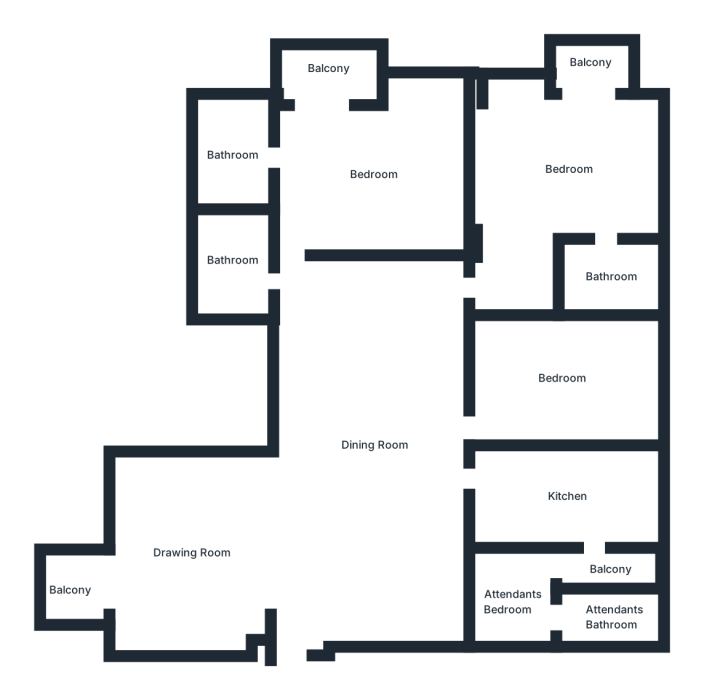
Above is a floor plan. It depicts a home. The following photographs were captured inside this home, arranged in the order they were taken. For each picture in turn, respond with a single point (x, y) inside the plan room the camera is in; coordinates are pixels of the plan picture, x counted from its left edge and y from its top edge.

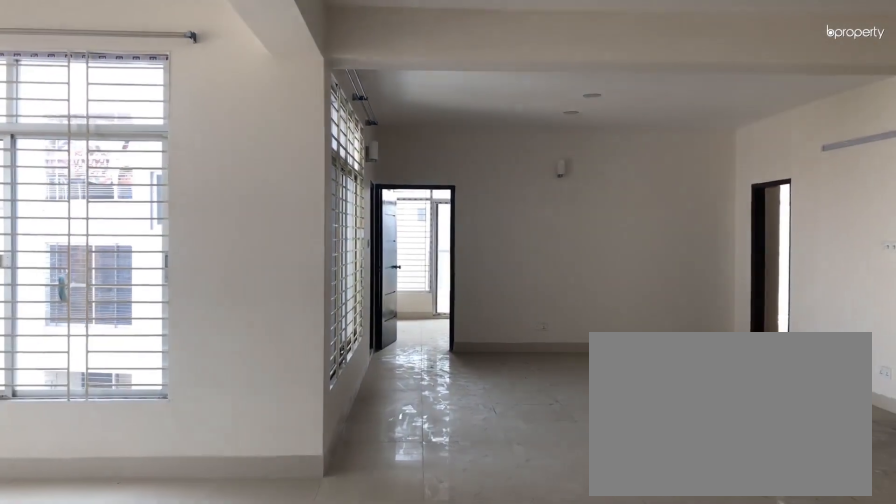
(306, 599)
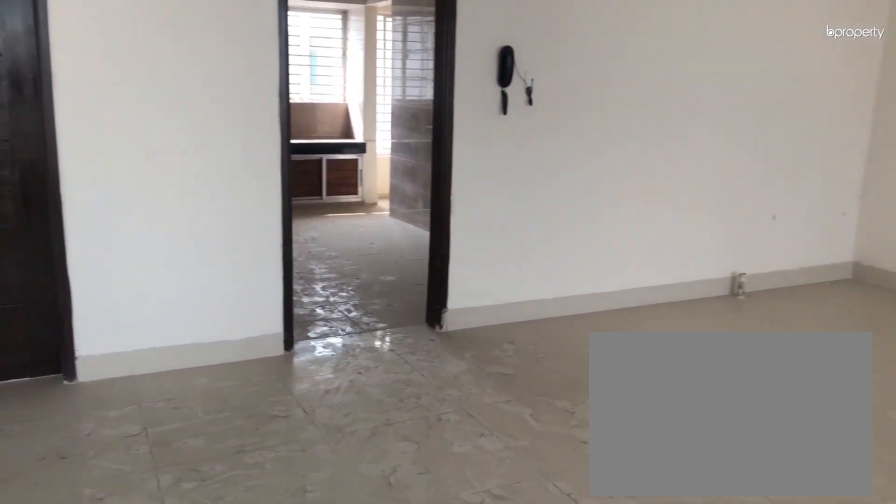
(373, 445)
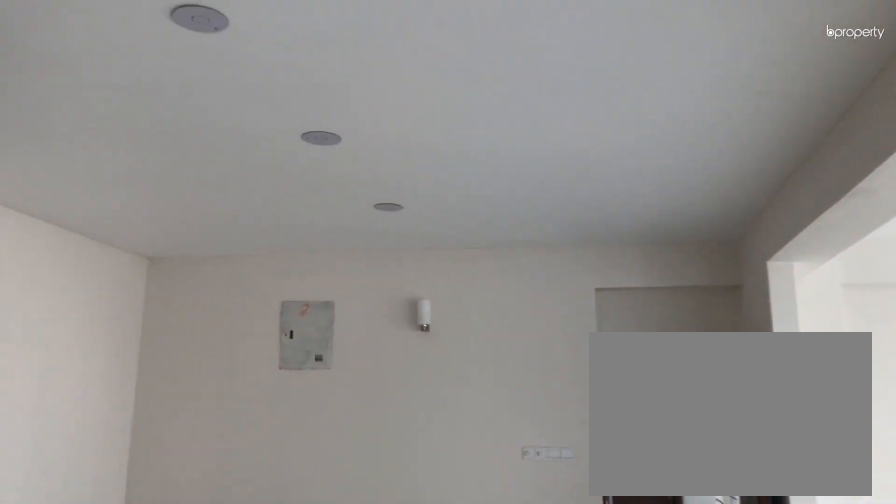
(373, 445)
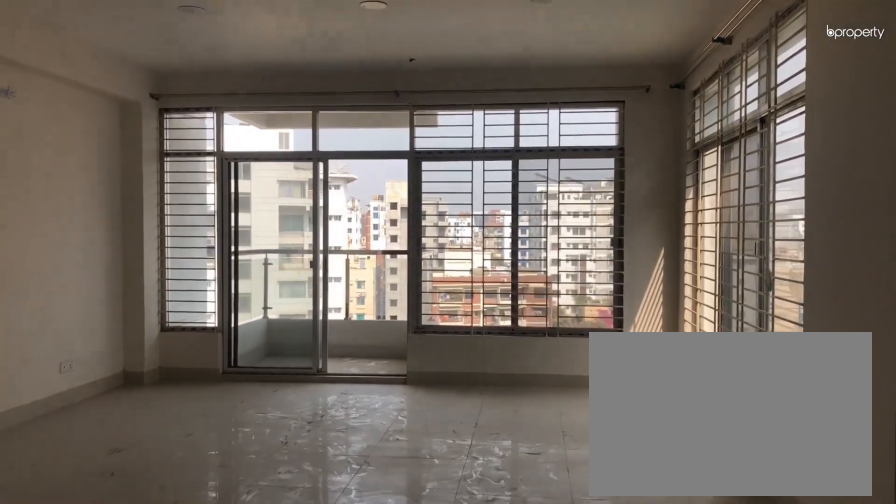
(252, 550)
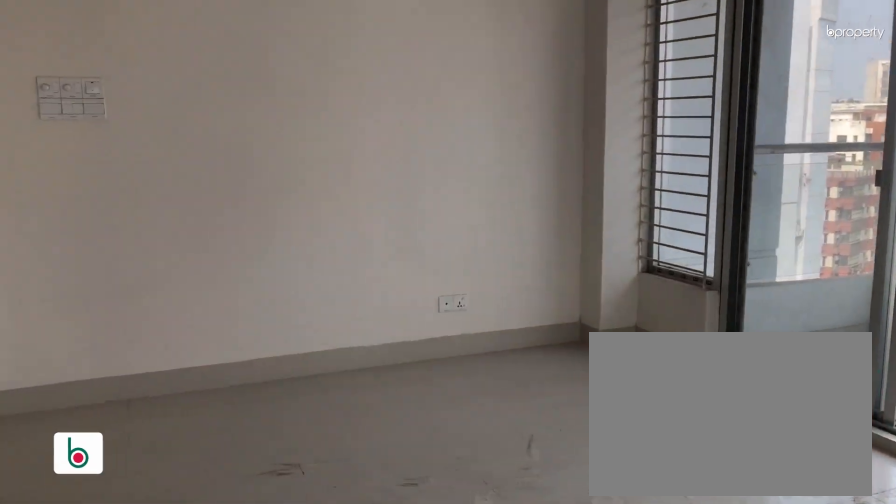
(180, 554)
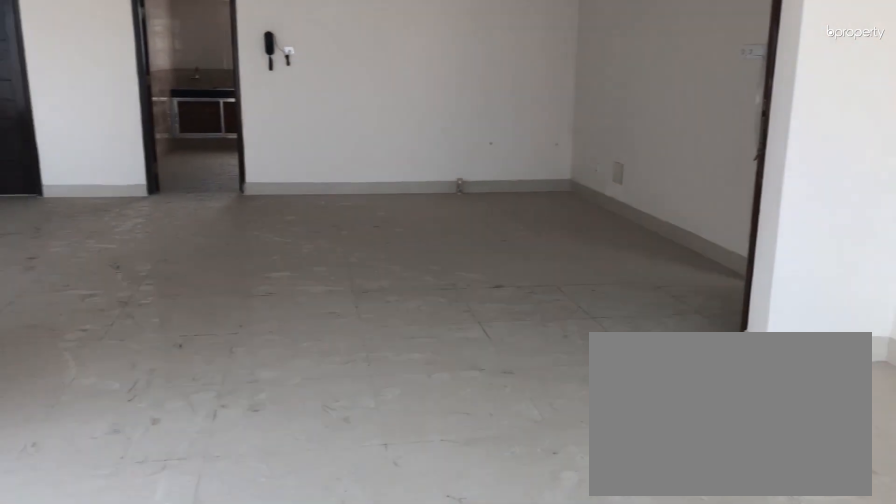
(180, 554)
